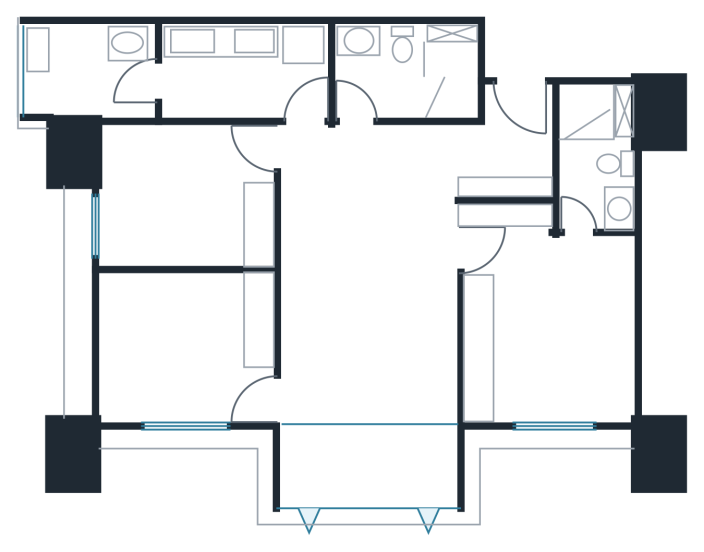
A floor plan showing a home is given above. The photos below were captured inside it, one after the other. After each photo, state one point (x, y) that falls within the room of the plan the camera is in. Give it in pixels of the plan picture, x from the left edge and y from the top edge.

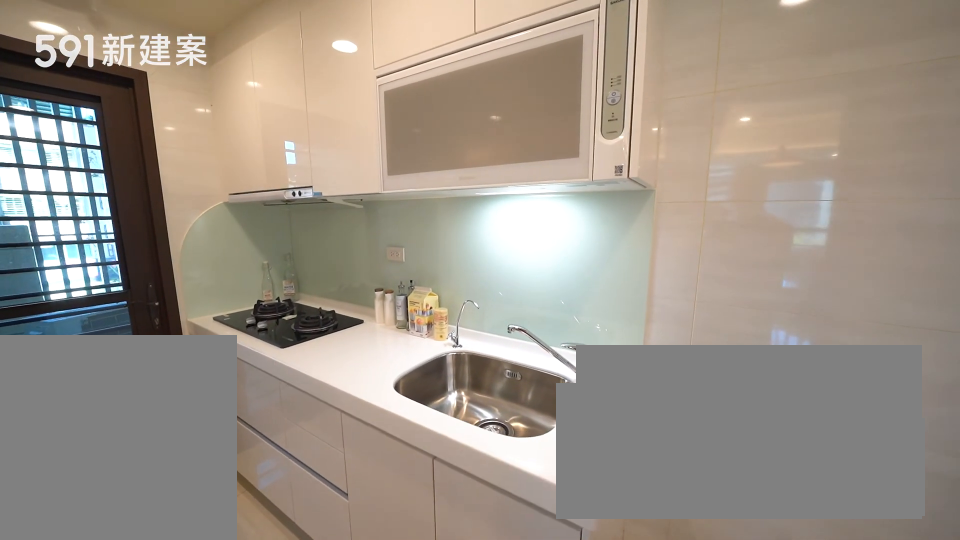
(241, 73)
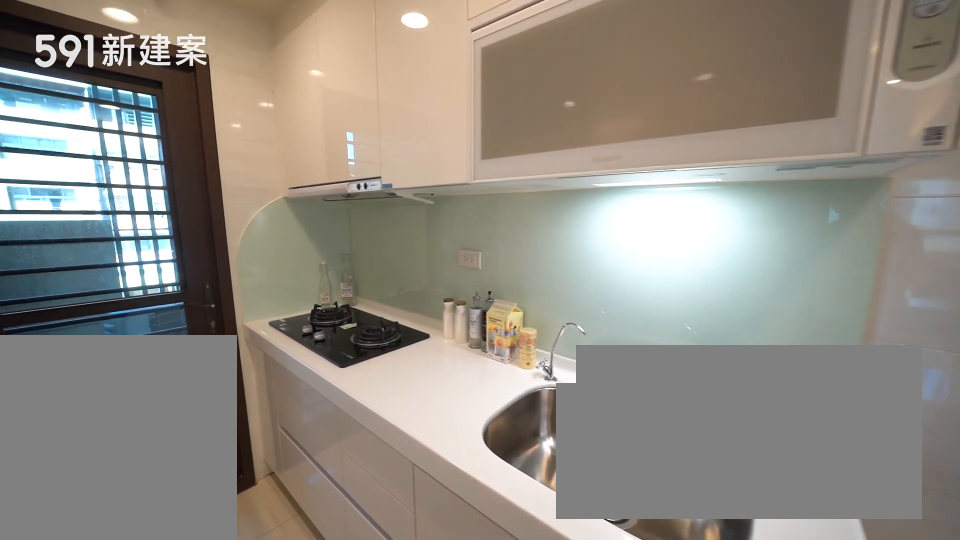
(241, 73)
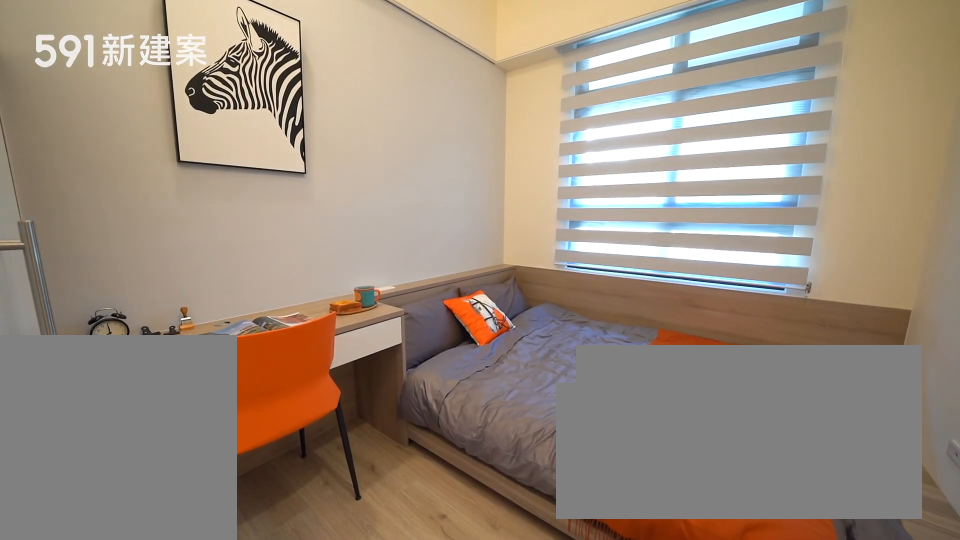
(183, 197)
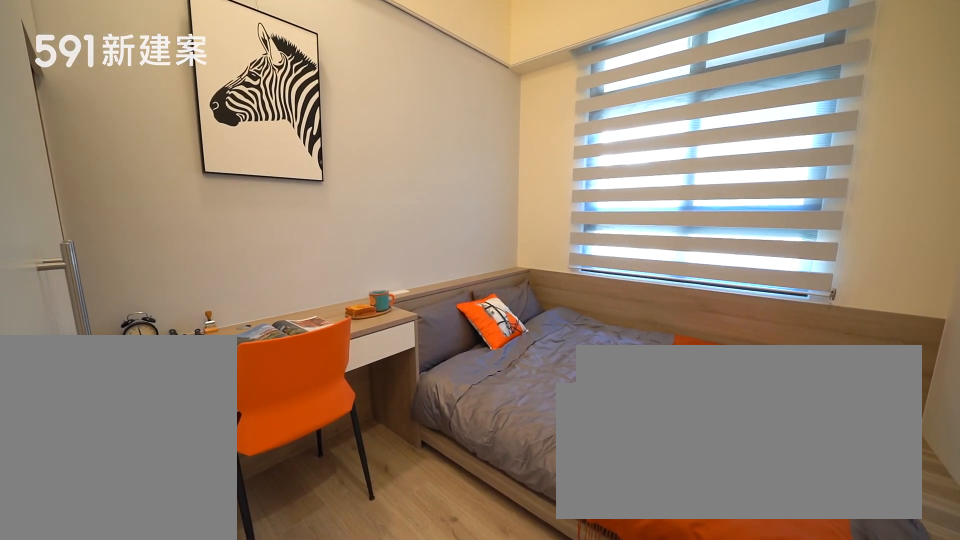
(183, 197)
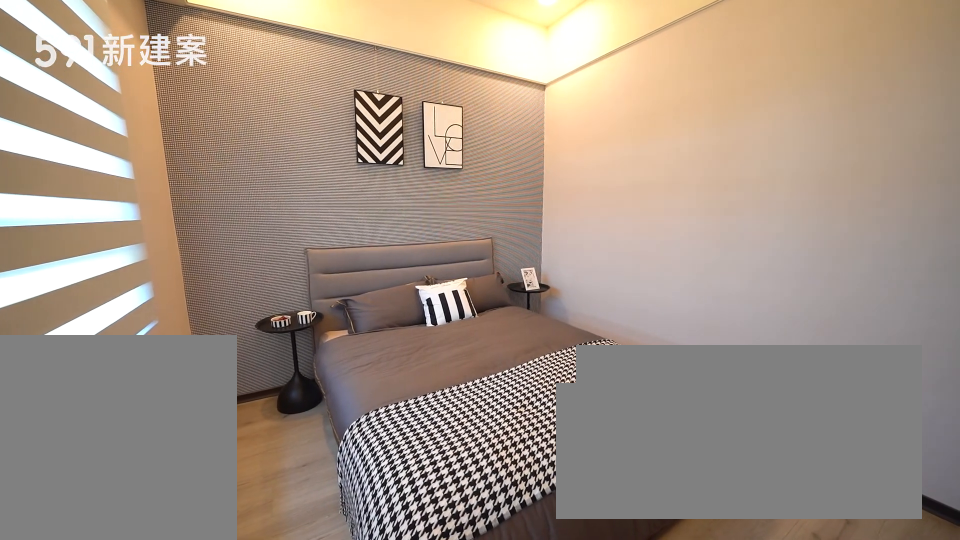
(187, 349)
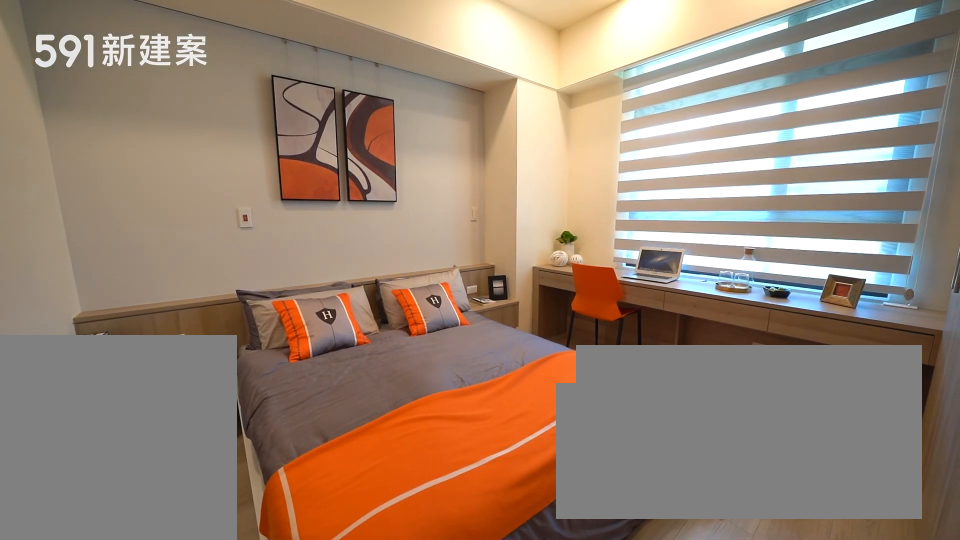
(549, 333)
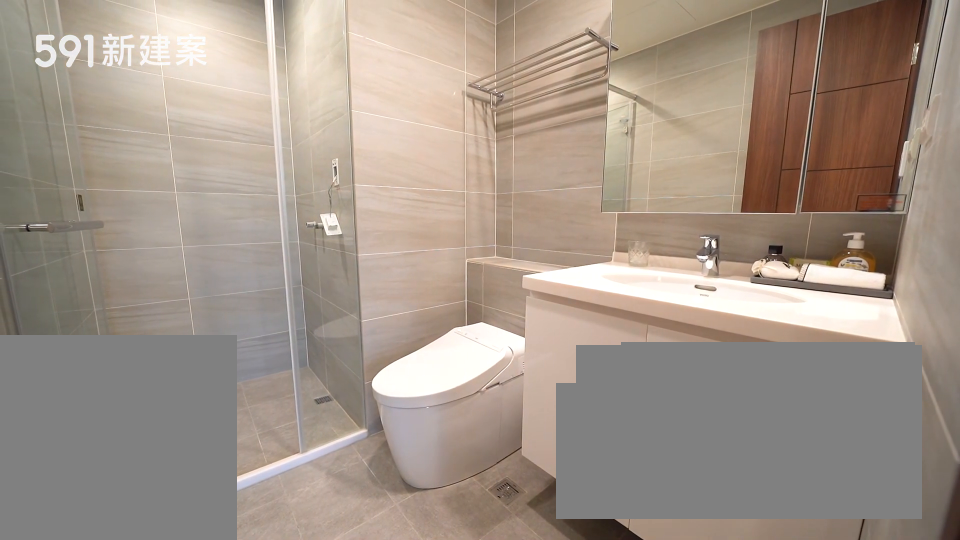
(596, 148)
